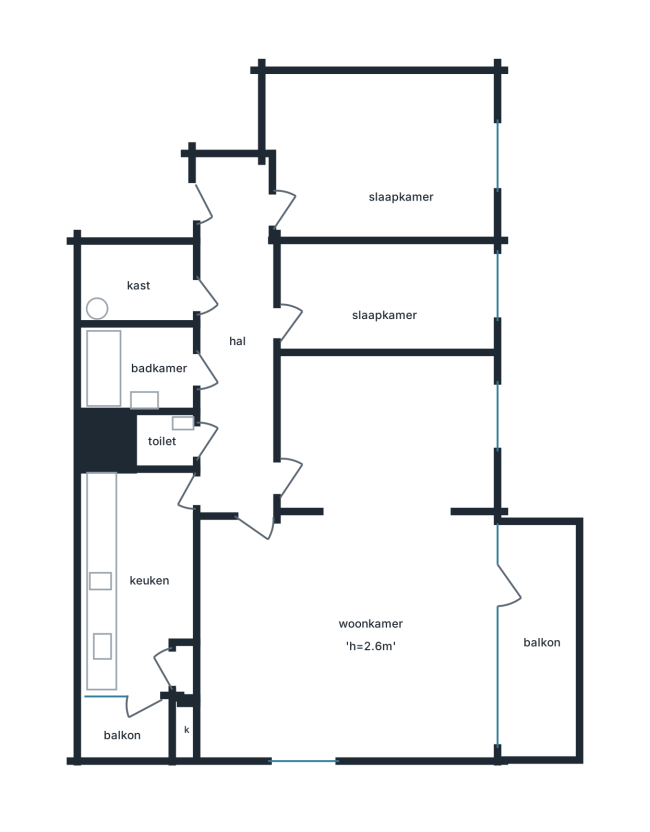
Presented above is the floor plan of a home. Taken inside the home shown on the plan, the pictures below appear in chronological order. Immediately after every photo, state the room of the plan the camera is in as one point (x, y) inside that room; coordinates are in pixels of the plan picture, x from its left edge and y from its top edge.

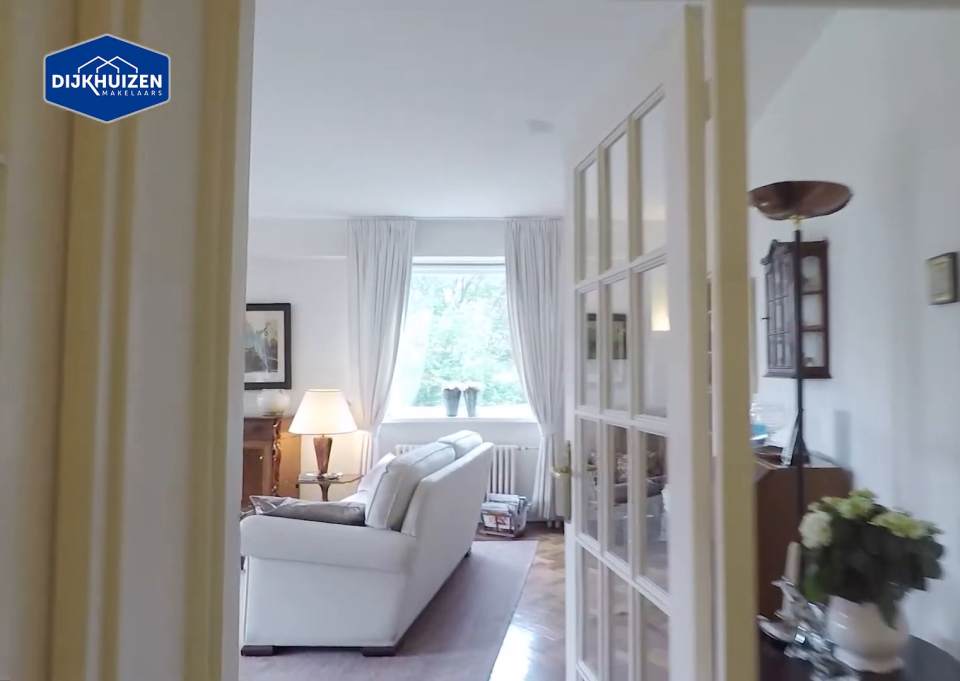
(237, 341)
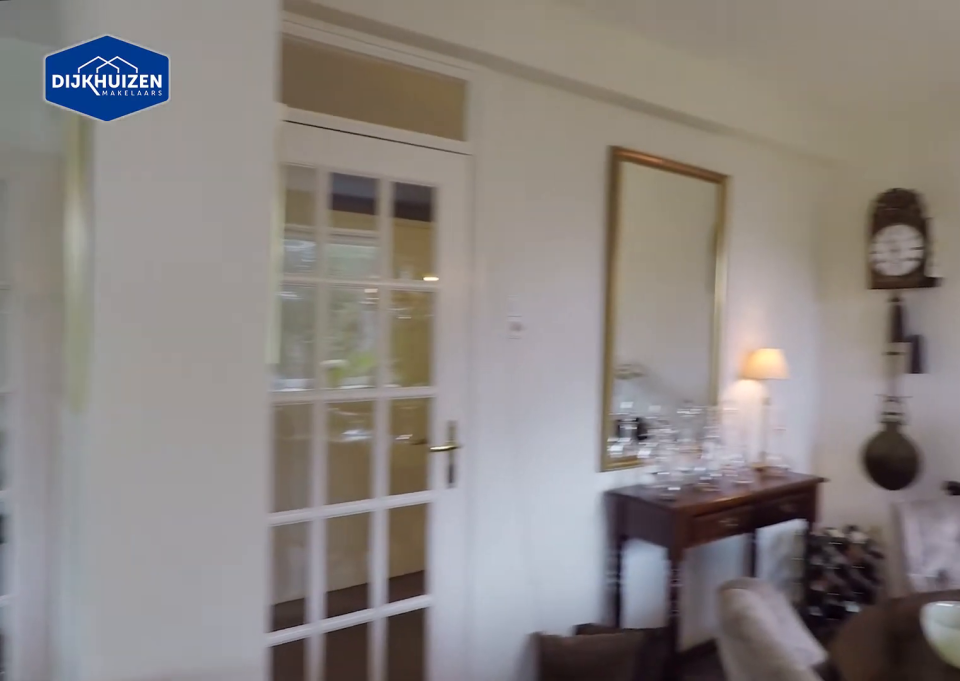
(357, 570)
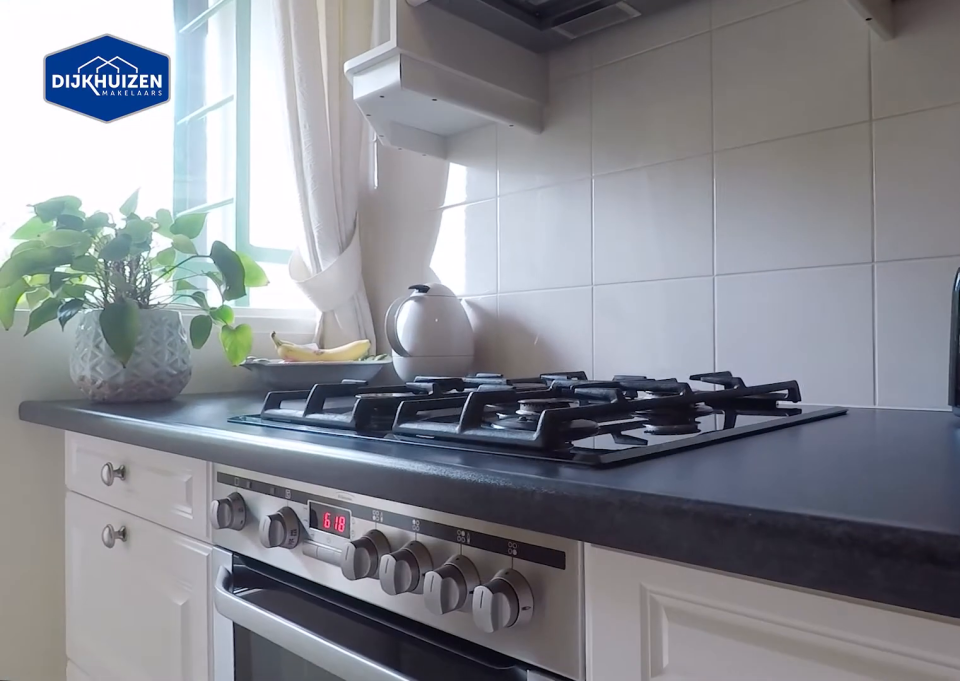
(131, 578)
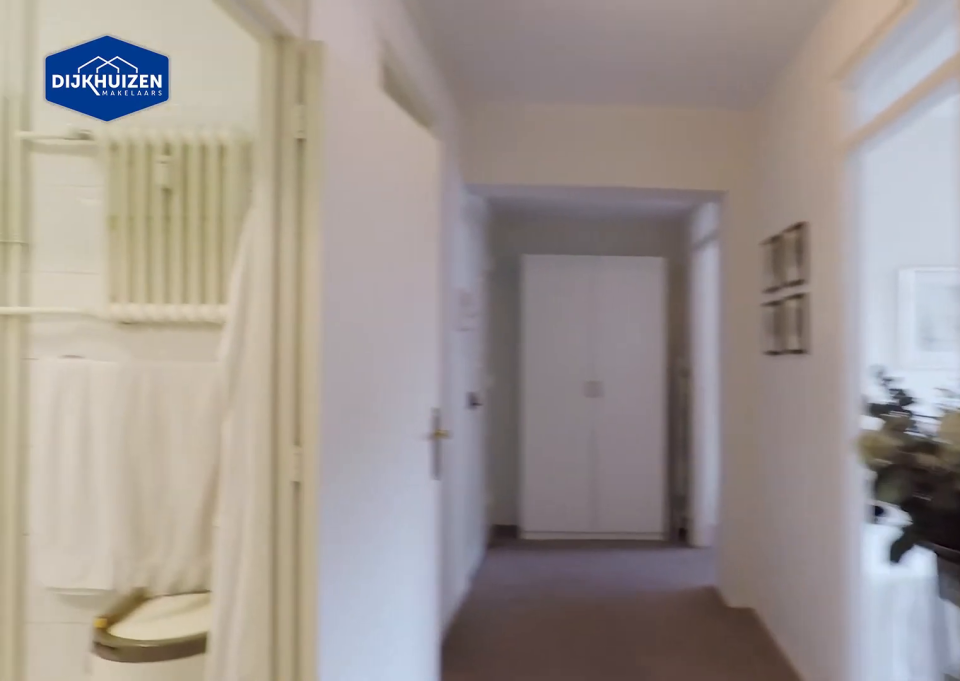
(237, 342)
